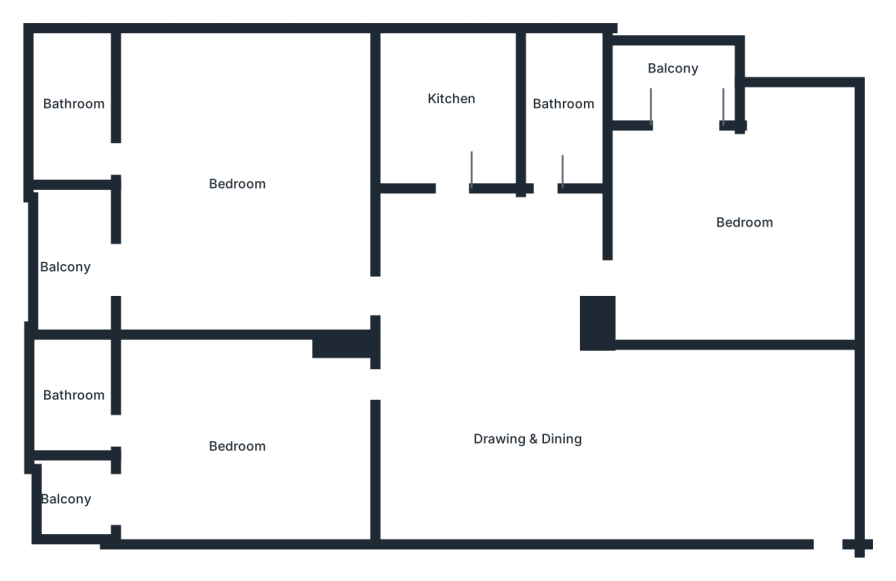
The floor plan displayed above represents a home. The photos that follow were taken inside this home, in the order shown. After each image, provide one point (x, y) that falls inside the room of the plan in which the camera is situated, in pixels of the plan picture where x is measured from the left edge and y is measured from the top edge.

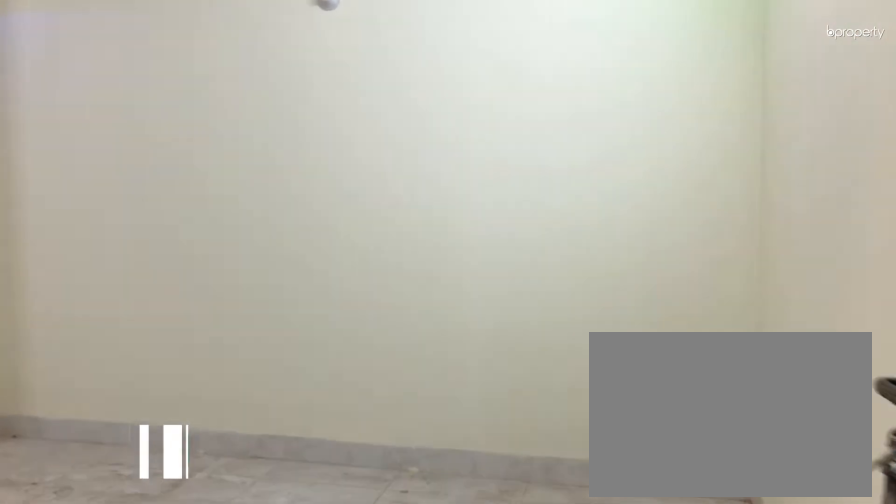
(830, 535)
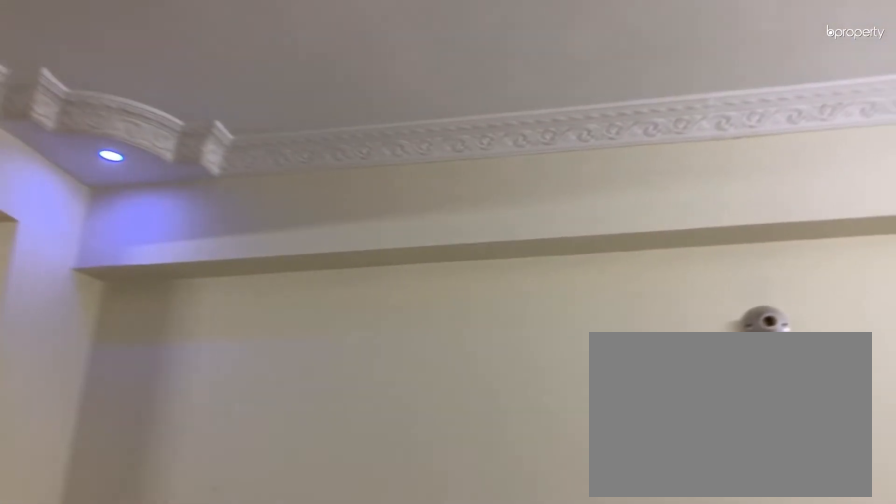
(594, 447)
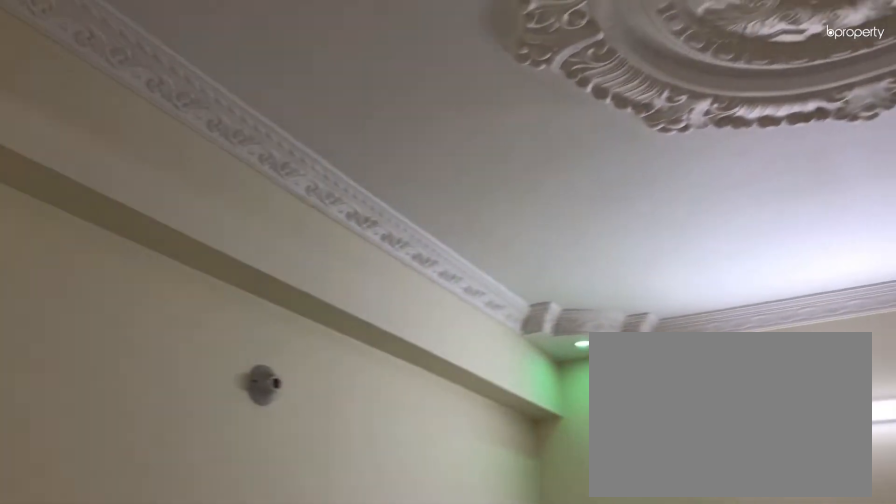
(594, 447)
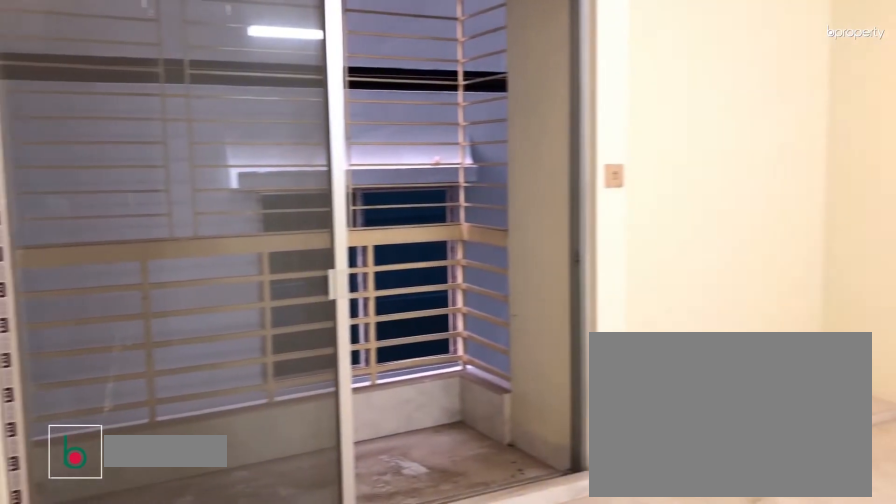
(730, 226)
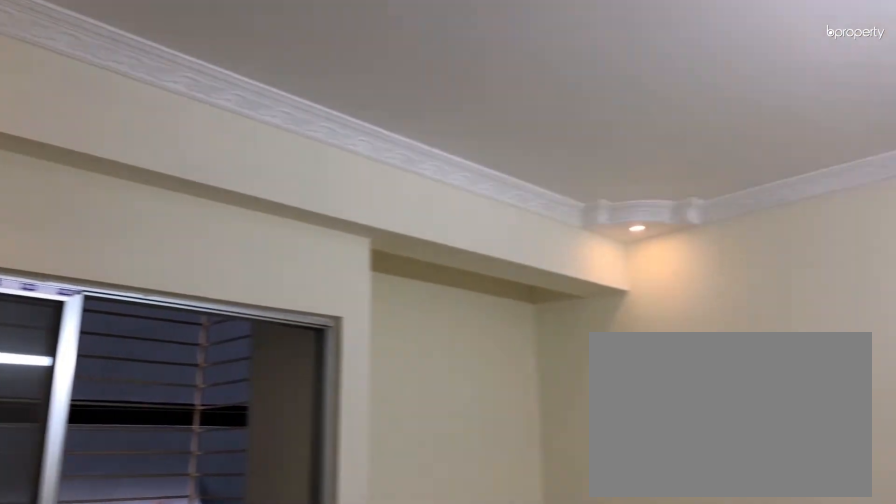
(730, 226)
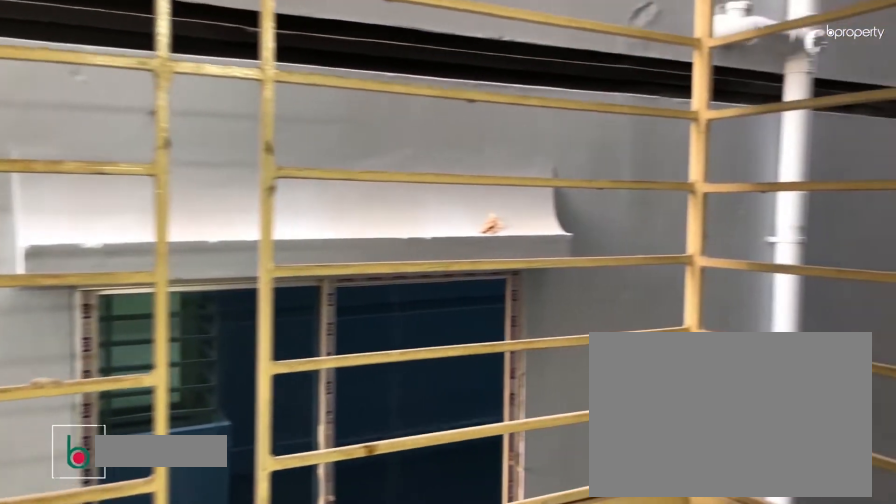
(671, 84)
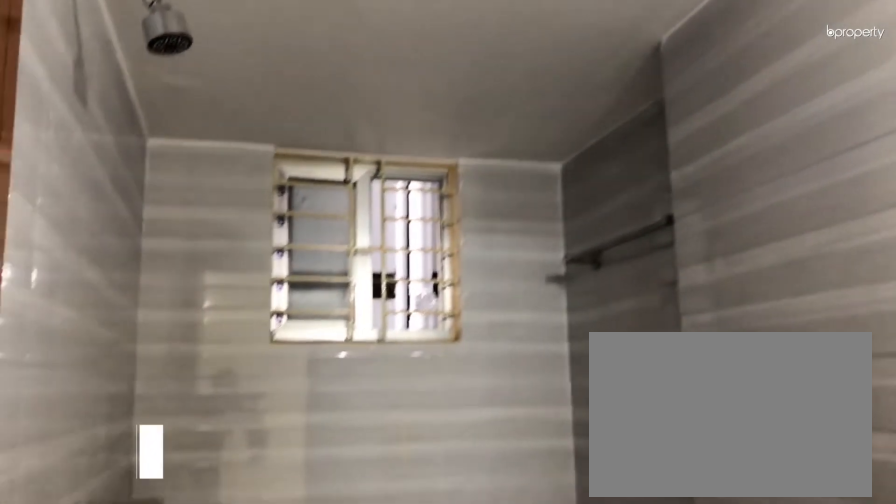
(557, 108)
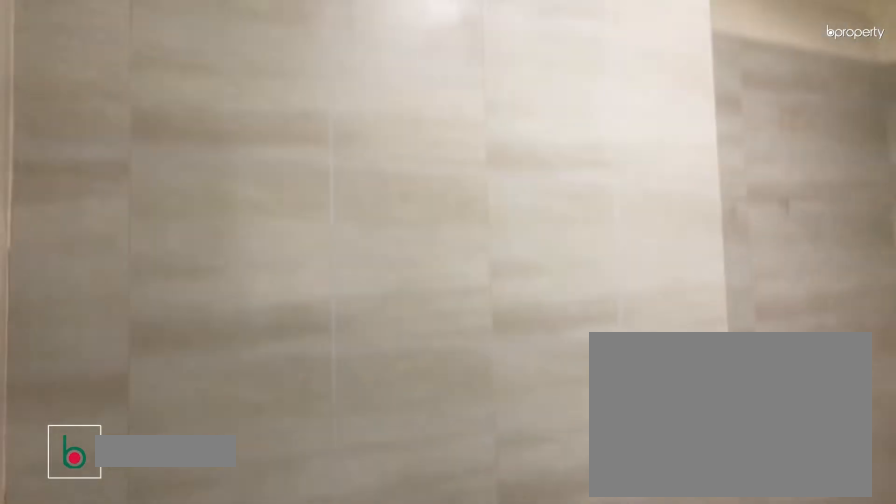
(447, 109)
